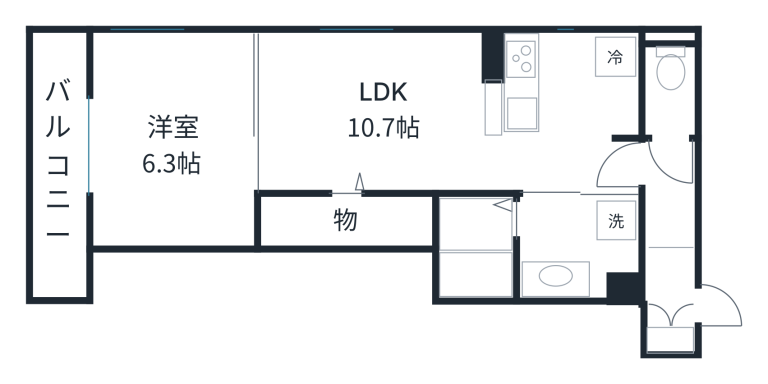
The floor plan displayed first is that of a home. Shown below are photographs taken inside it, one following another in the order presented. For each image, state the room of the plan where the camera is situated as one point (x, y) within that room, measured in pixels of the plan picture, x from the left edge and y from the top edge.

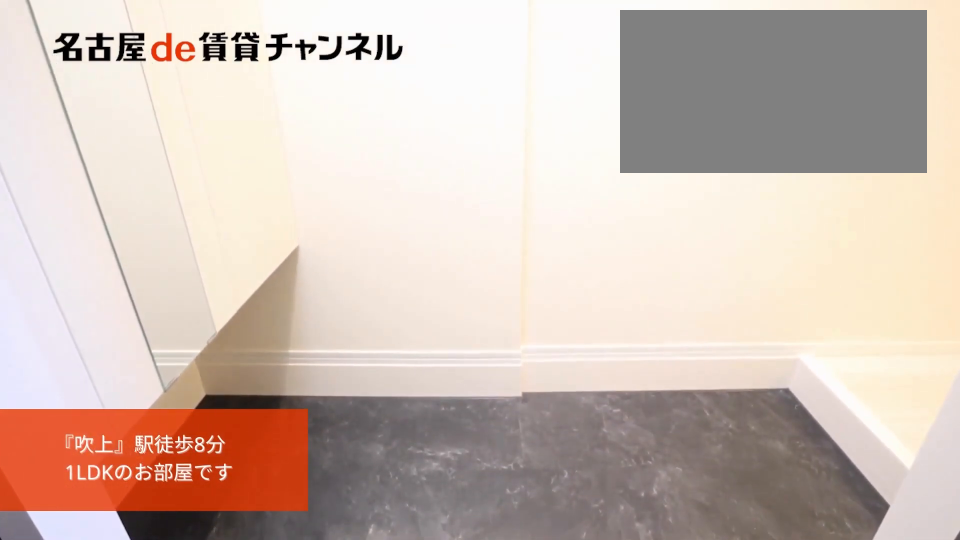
(671, 302)
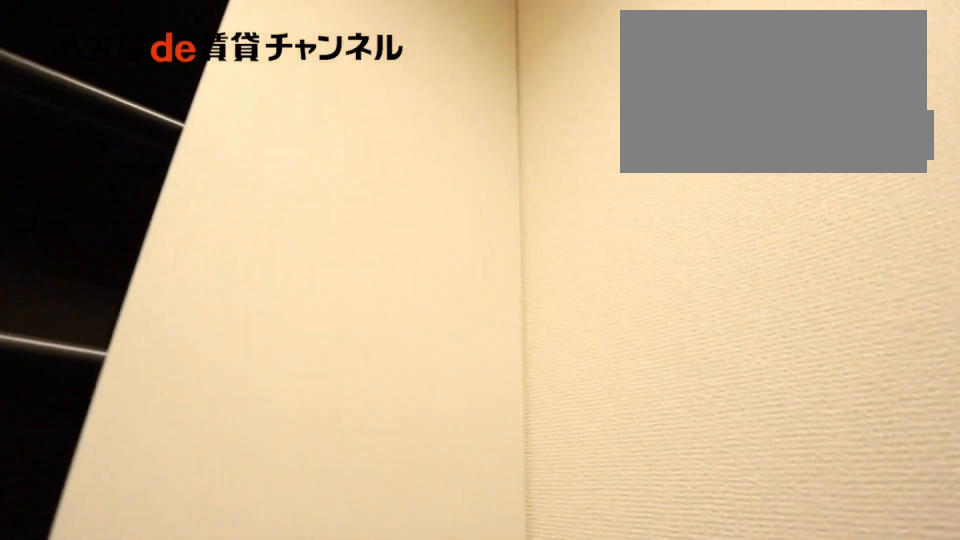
(671, 302)
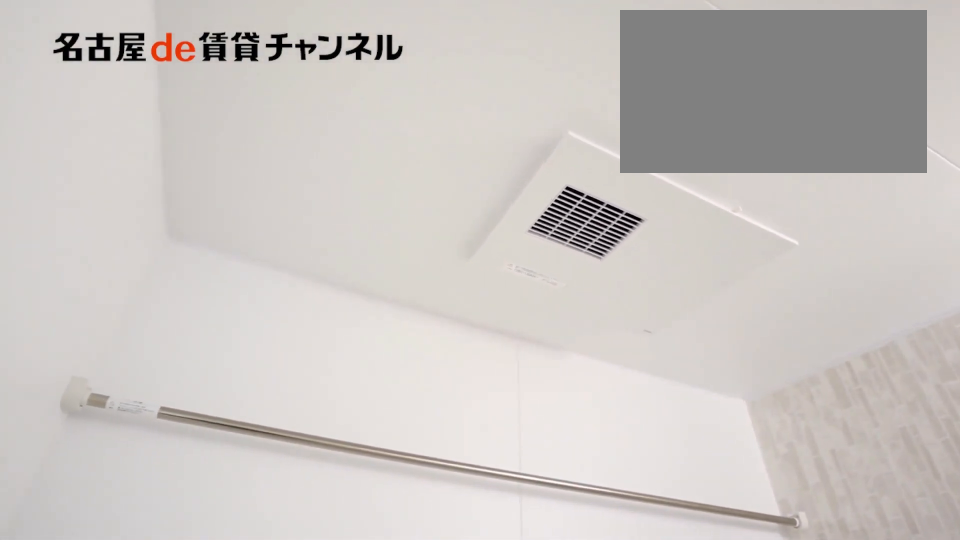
(476, 251)
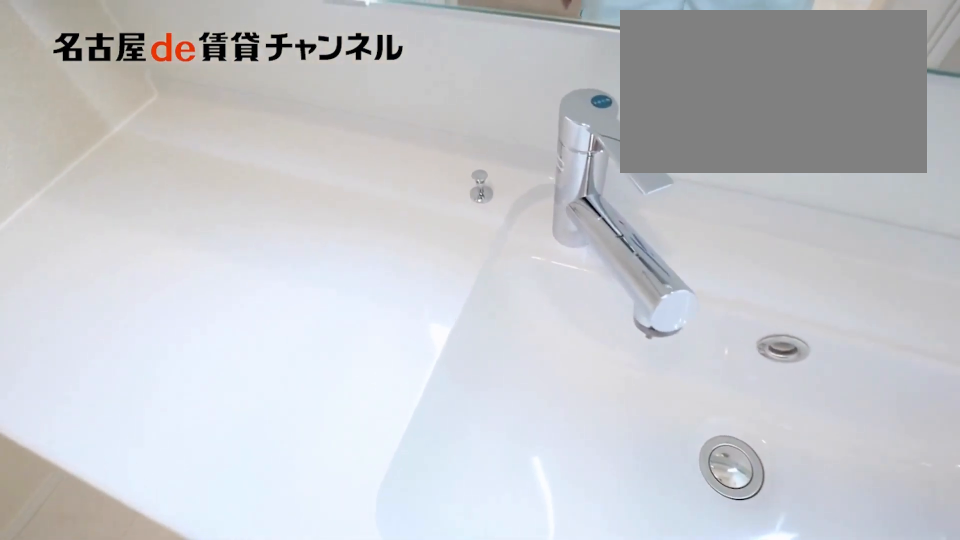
(580, 250)
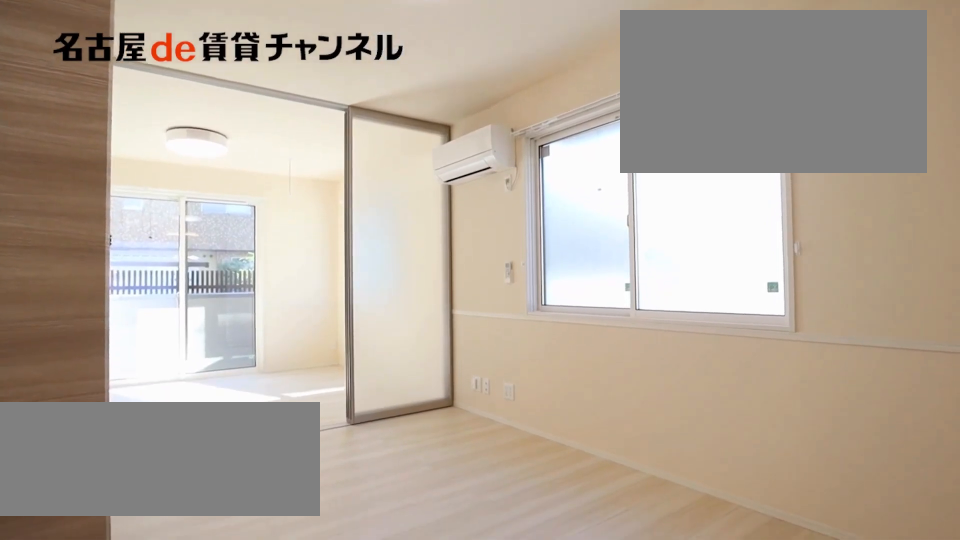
(370, 114)
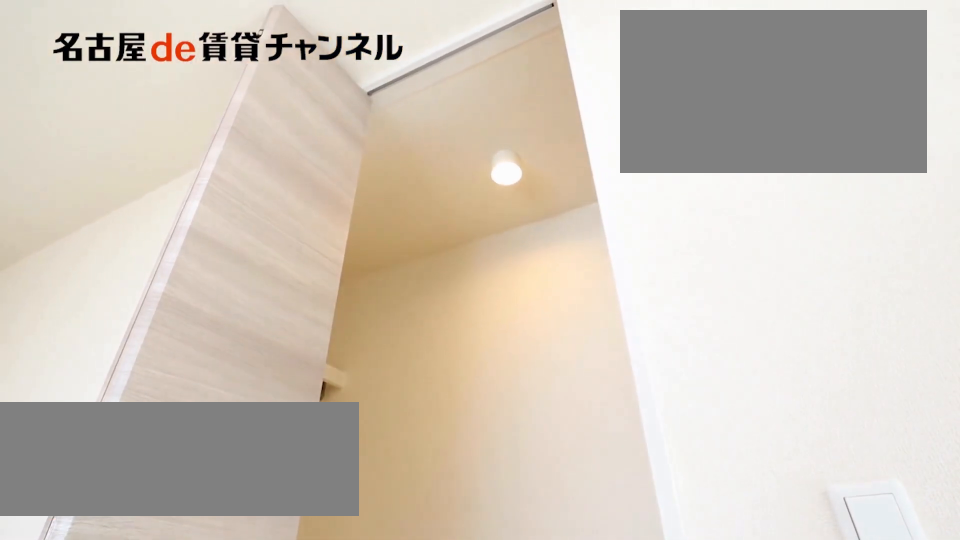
(346, 223)
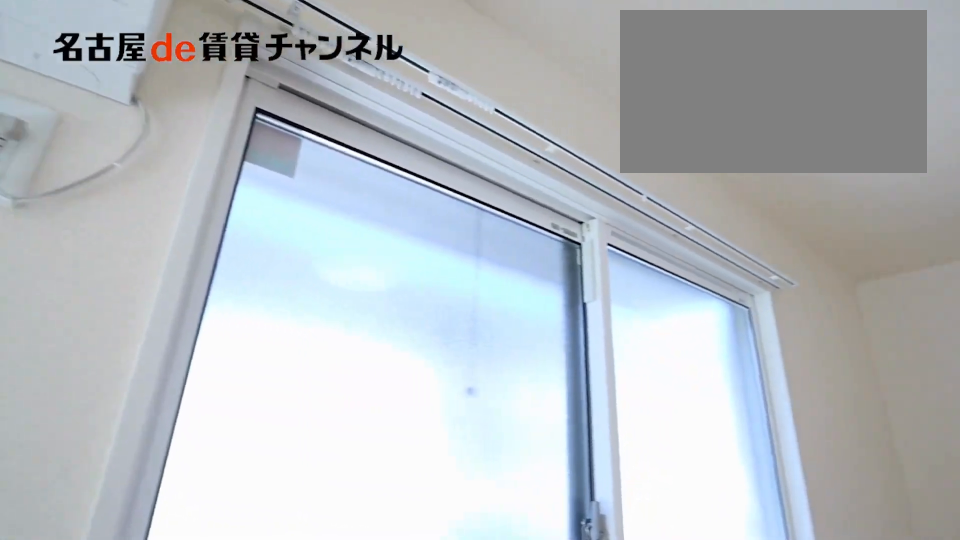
(372, 112)
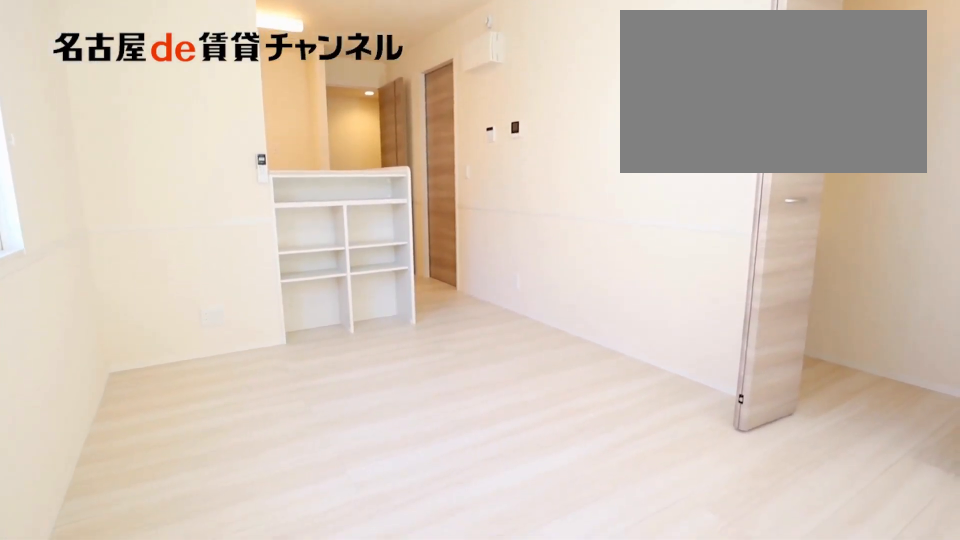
(372, 112)
